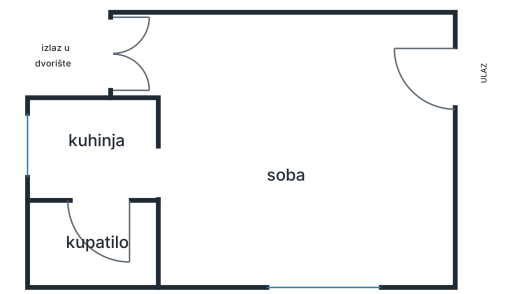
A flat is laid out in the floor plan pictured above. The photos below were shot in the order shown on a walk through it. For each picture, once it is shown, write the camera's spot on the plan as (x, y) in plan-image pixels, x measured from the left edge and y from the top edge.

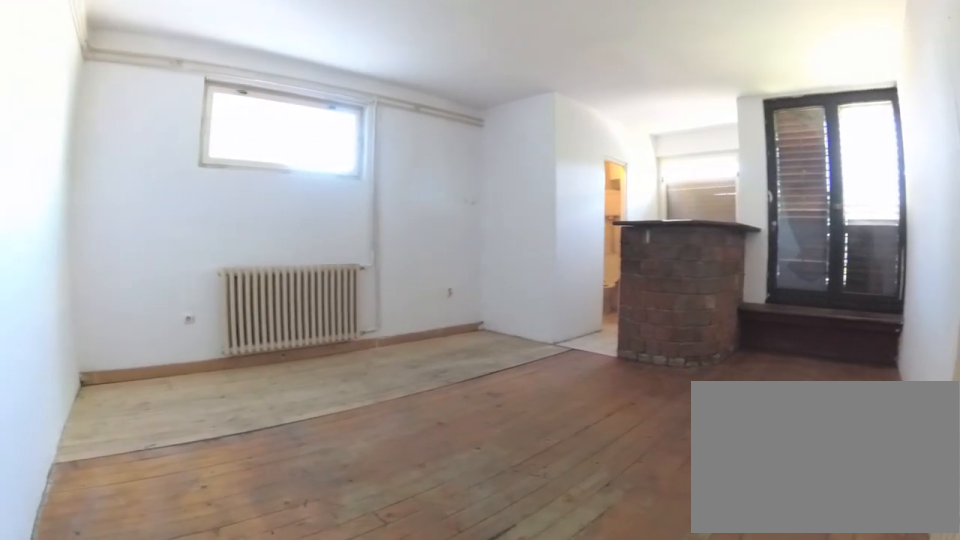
(433, 50)
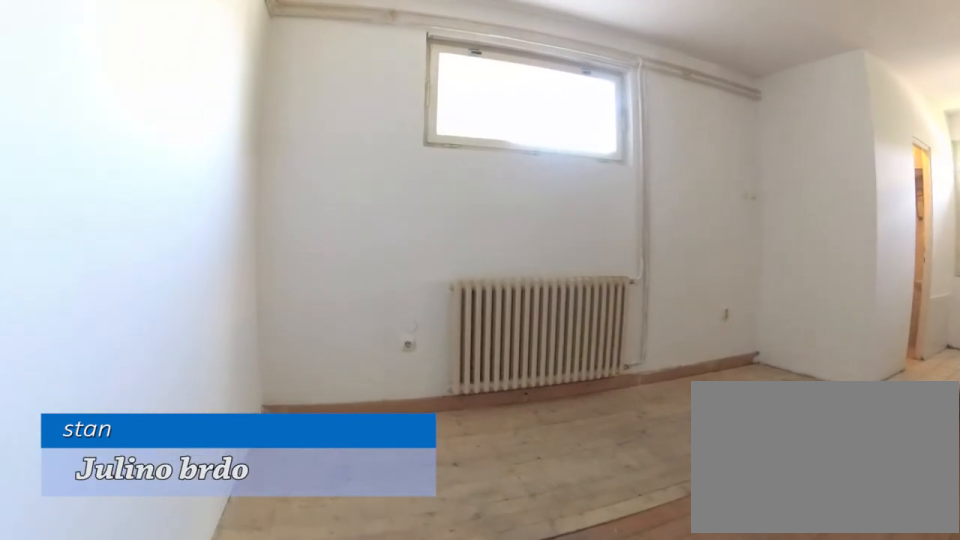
(429, 120)
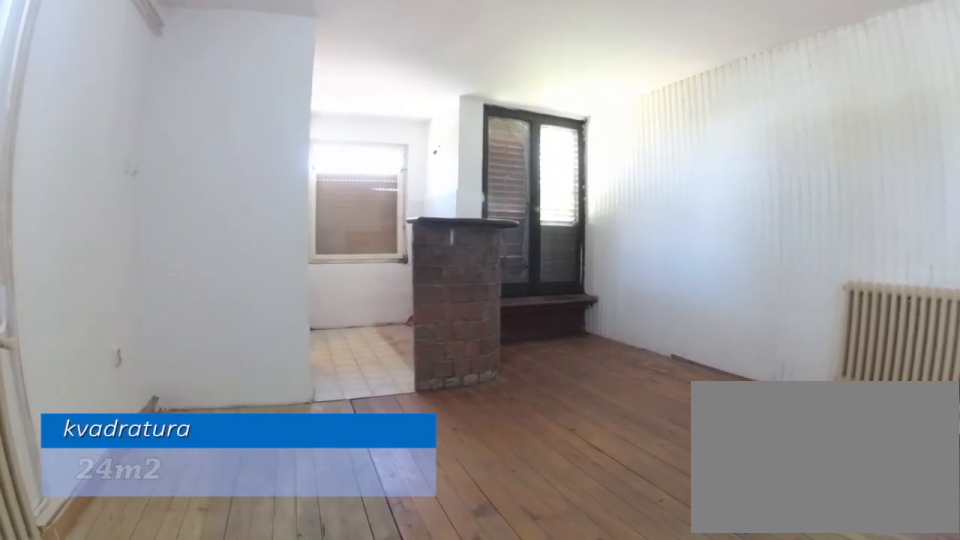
(336, 216)
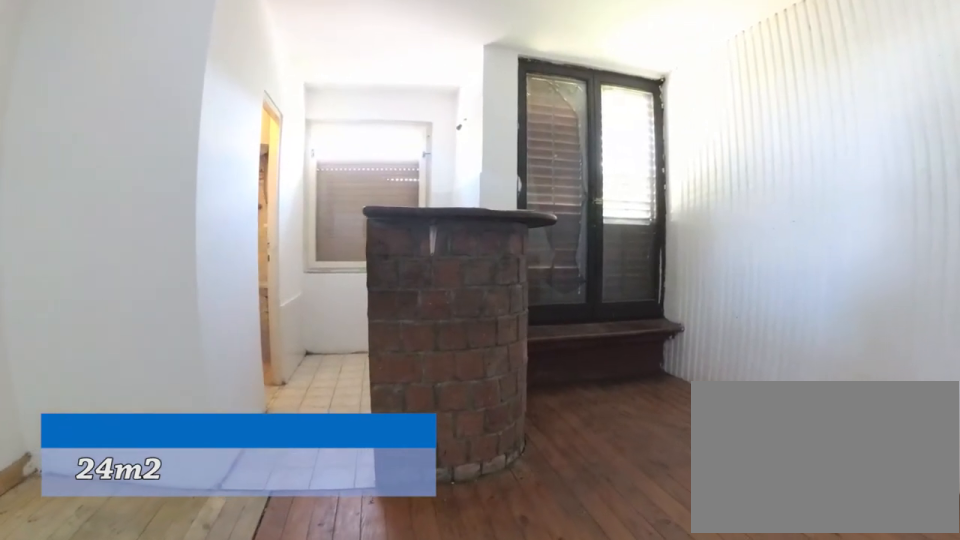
(267, 170)
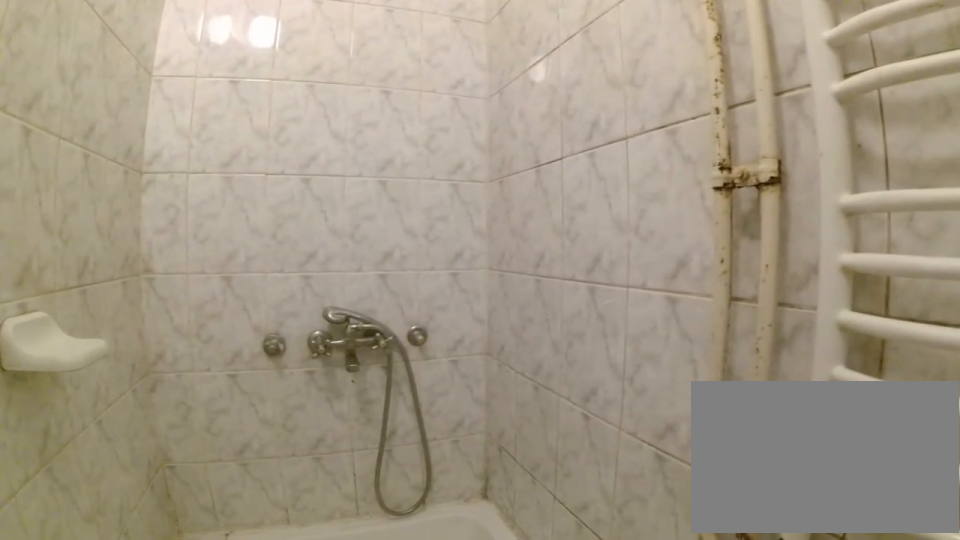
(65, 244)
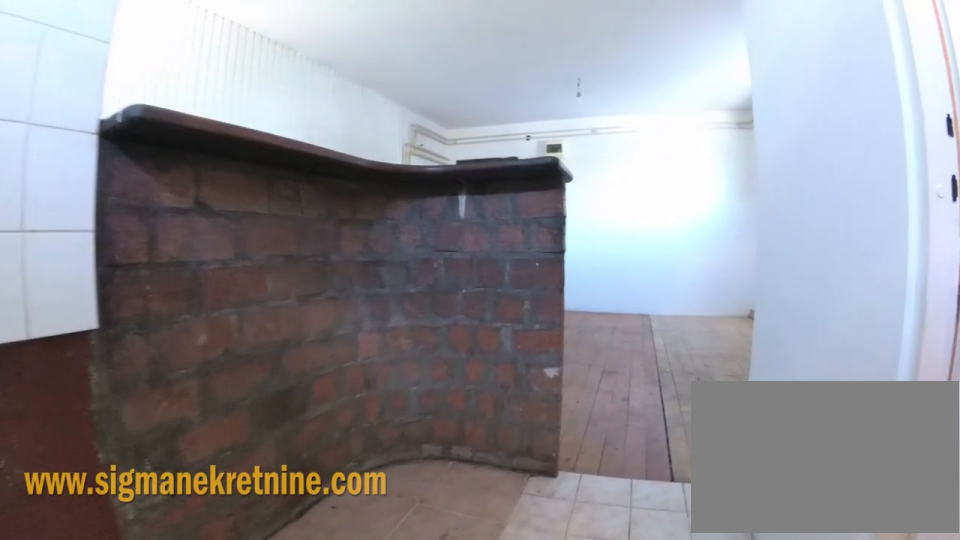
(86, 164)
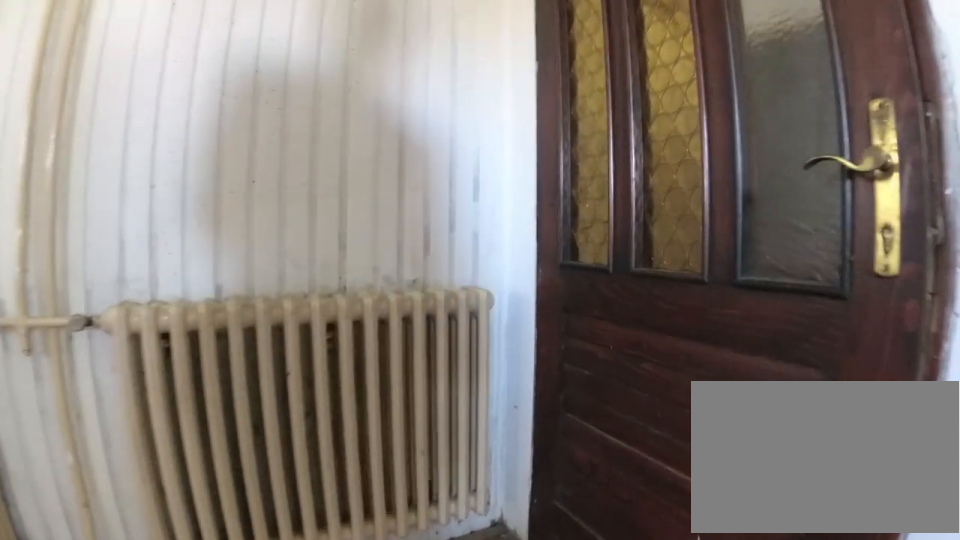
(390, 109)
